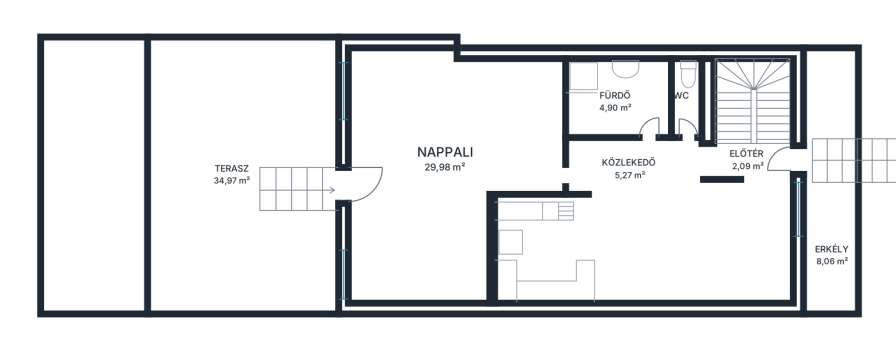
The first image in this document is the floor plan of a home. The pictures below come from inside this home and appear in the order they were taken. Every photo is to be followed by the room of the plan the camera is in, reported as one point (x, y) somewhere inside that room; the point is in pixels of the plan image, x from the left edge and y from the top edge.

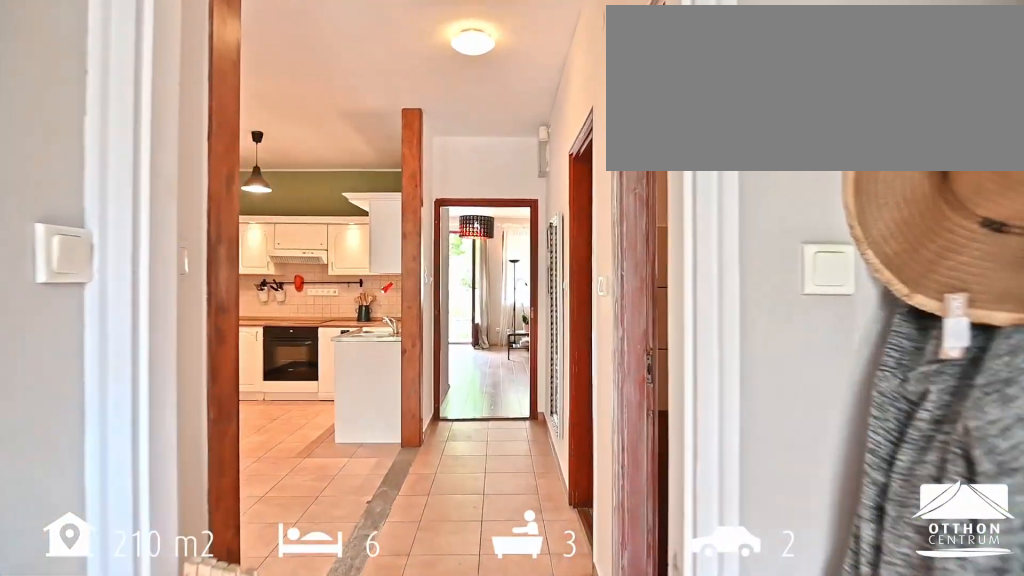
(750, 157)
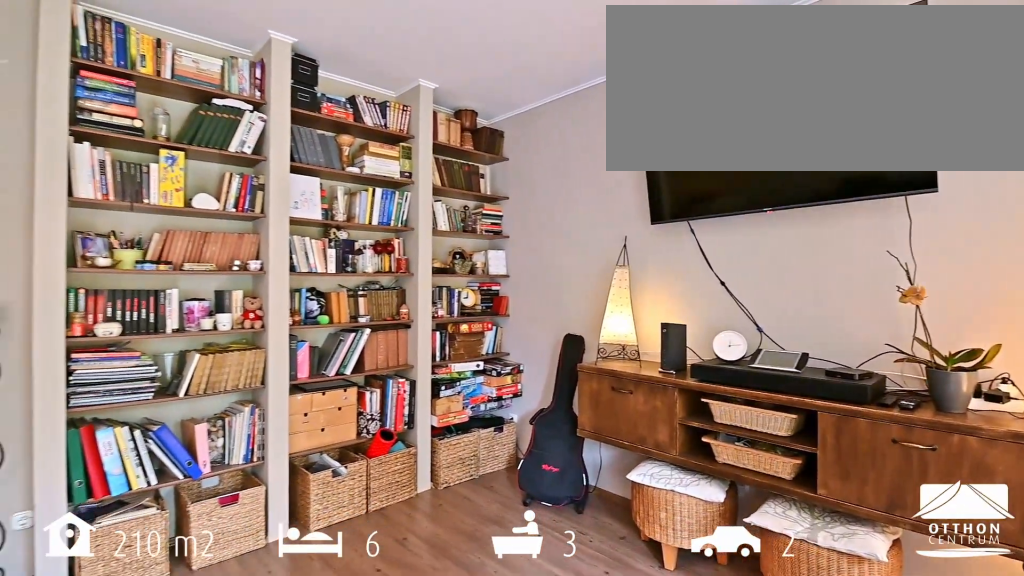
(446, 157)
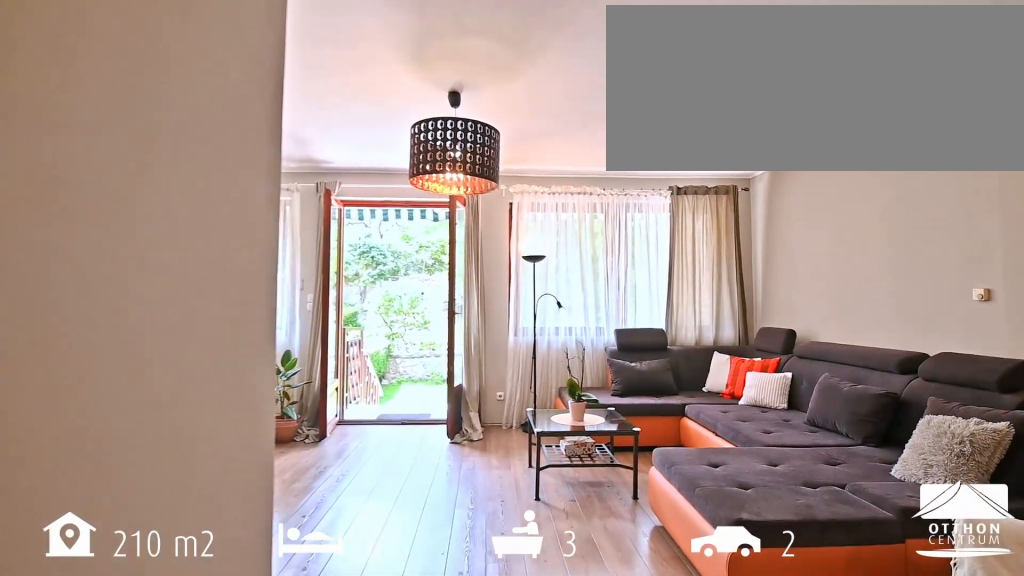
(444, 151)
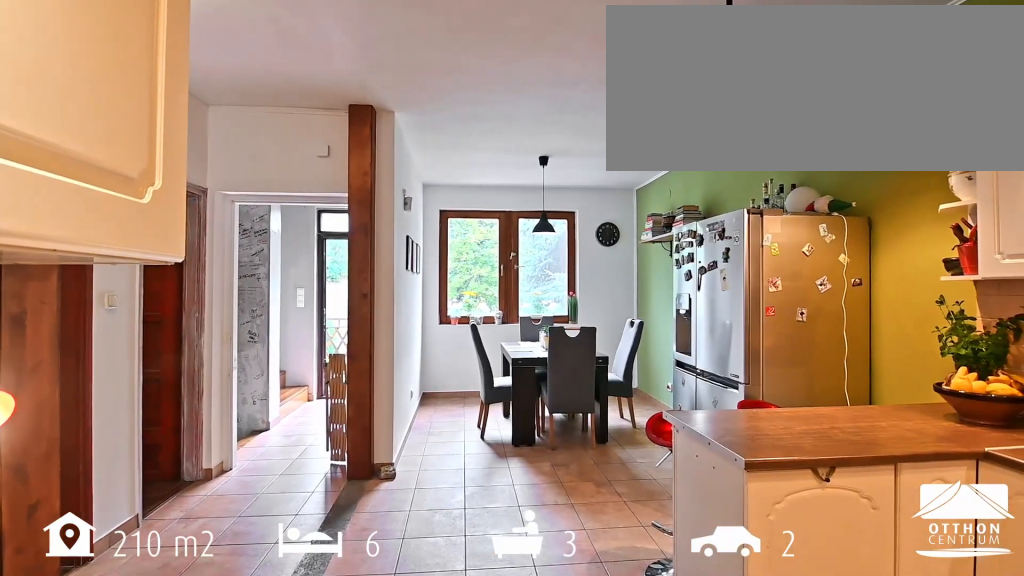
(659, 237)
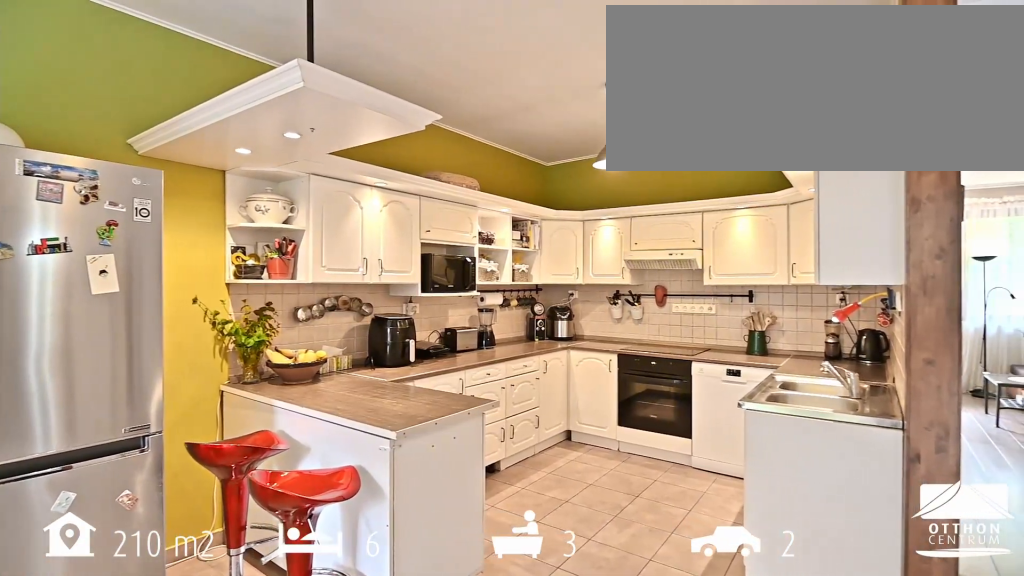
(659, 237)
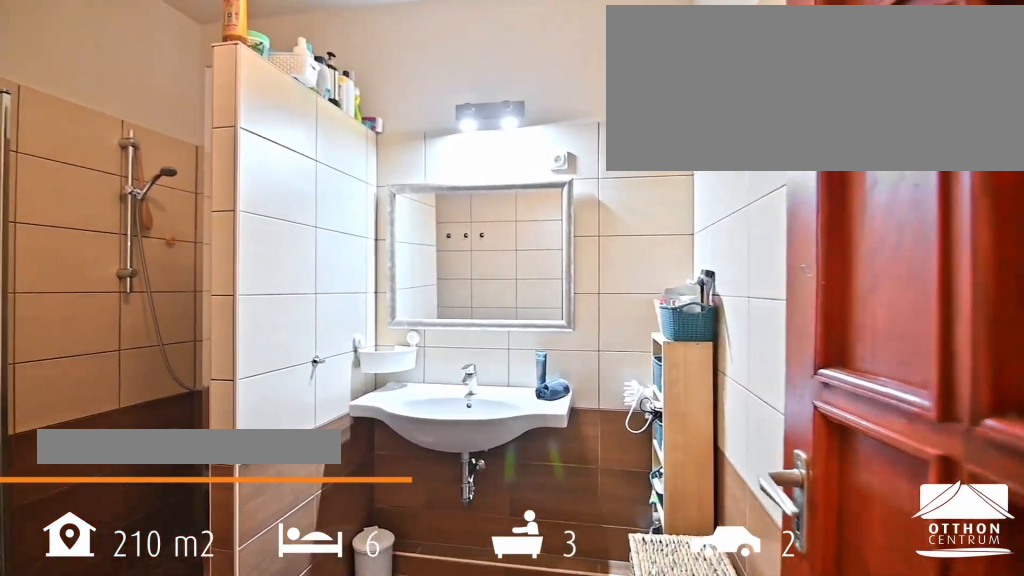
(614, 101)
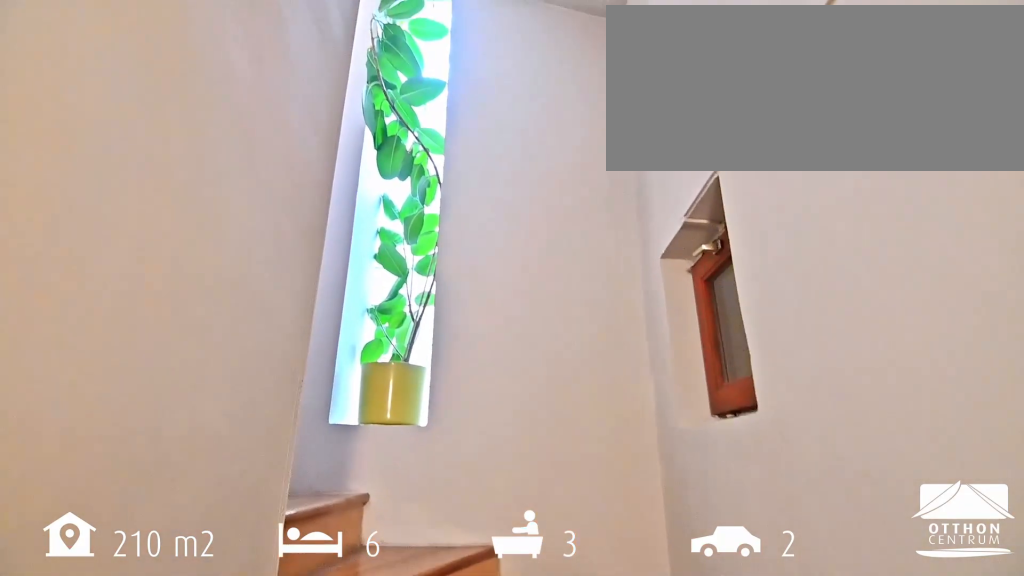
(752, 97)
